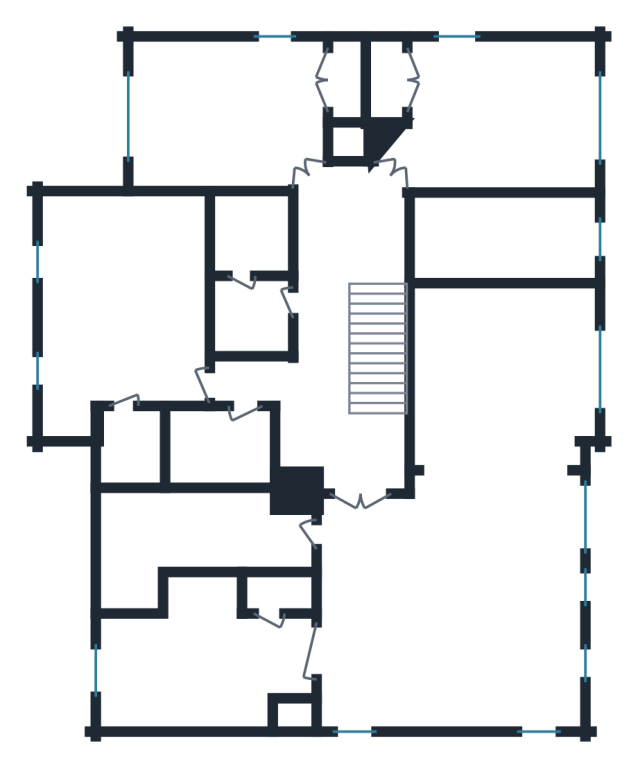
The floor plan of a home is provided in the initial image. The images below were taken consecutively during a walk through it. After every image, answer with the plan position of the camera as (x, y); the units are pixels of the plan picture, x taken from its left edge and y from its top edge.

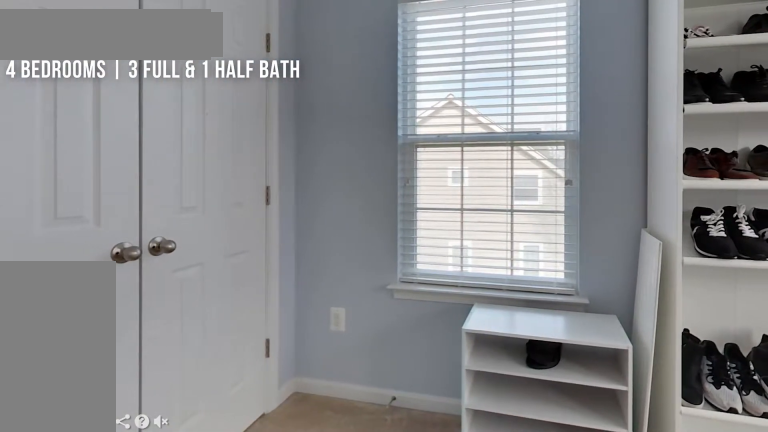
(465, 81)
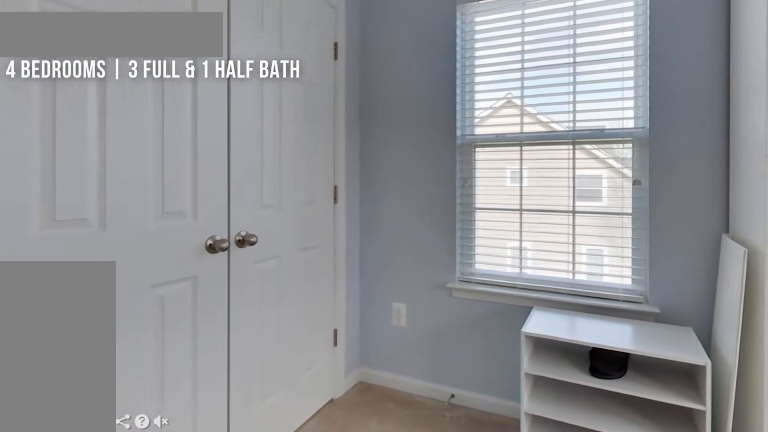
(458, 83)
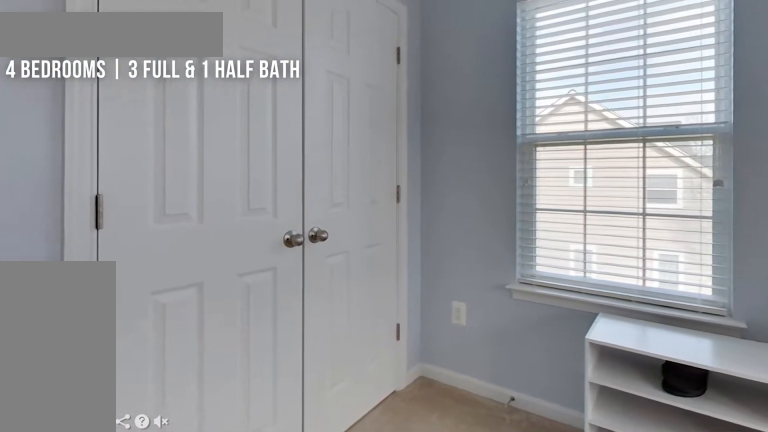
(453, 86)
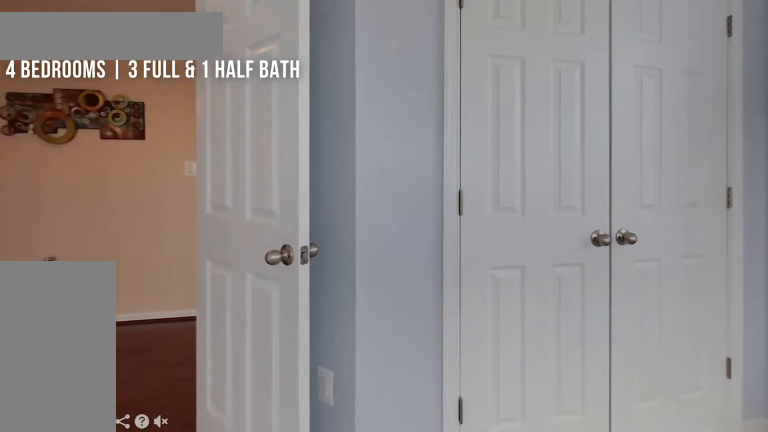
(424, 124)
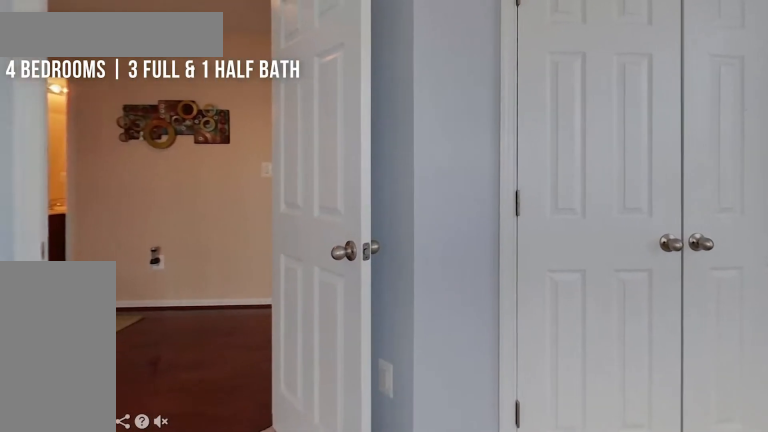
(422, 127)
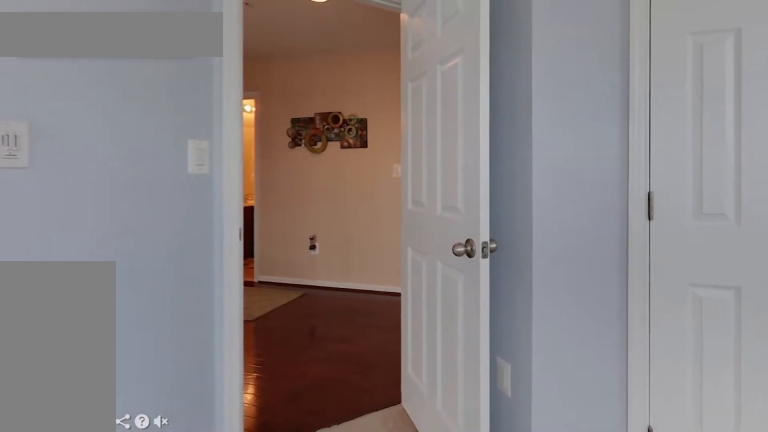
(419, 138)
